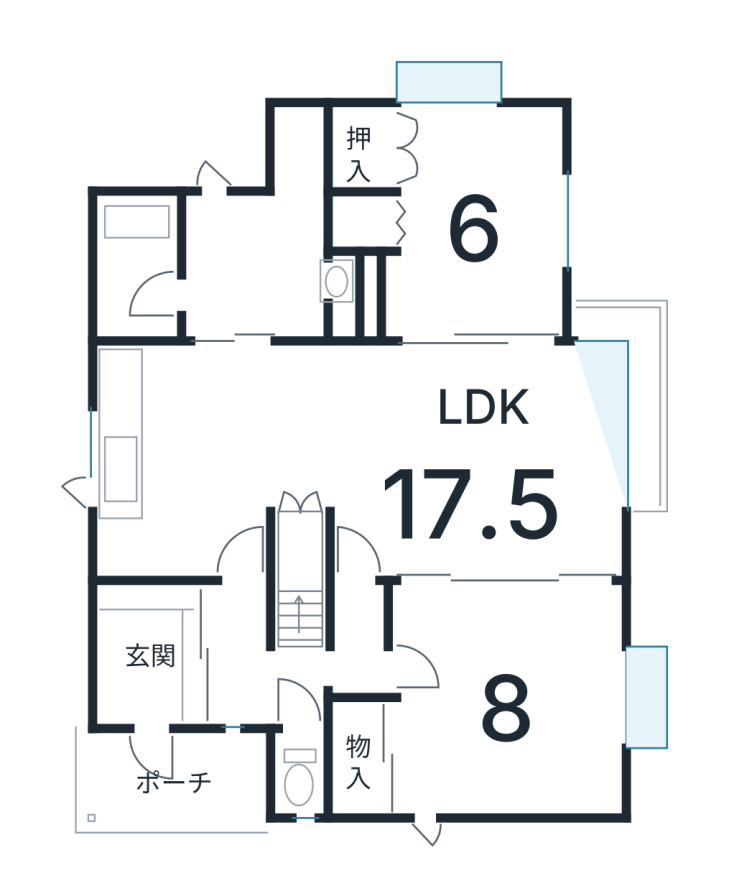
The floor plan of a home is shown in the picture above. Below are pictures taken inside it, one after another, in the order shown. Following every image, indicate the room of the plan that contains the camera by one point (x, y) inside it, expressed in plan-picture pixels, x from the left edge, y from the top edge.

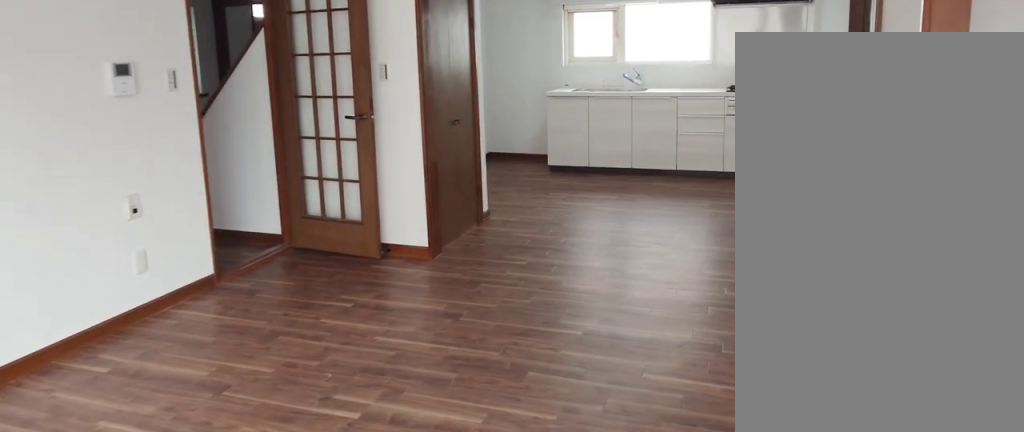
(478, 475)
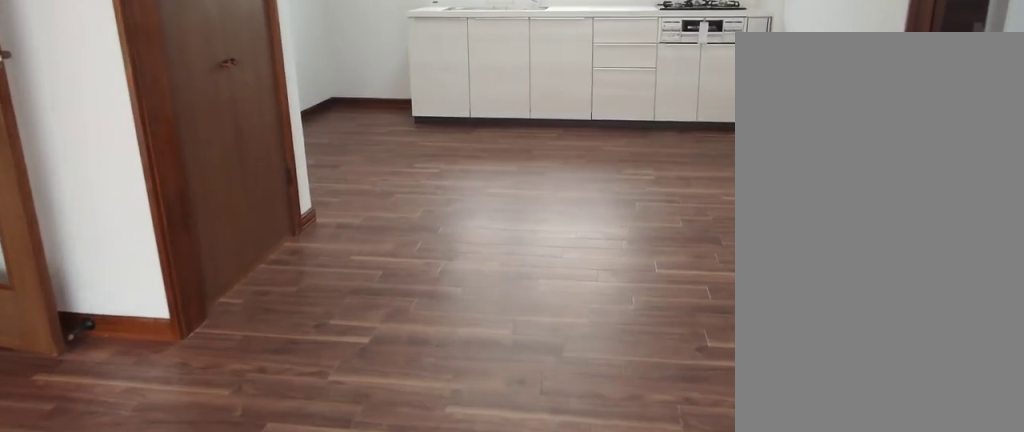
(478, 475)
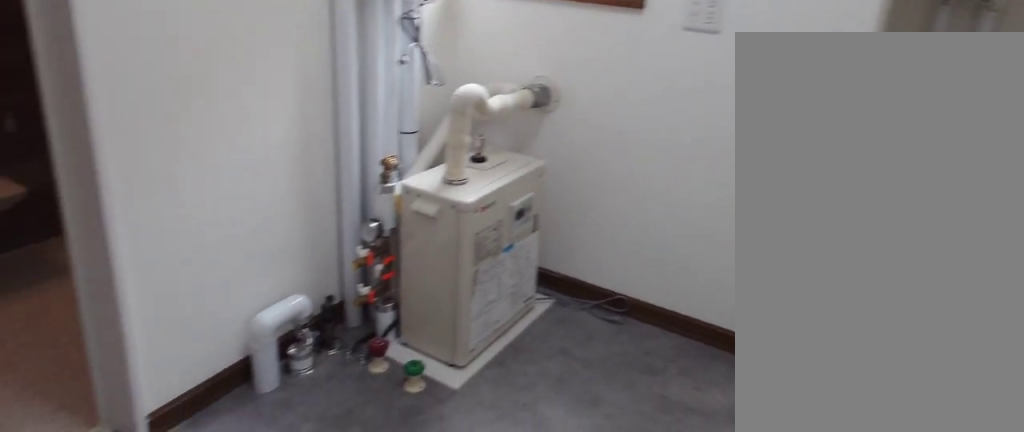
(251, 272)
